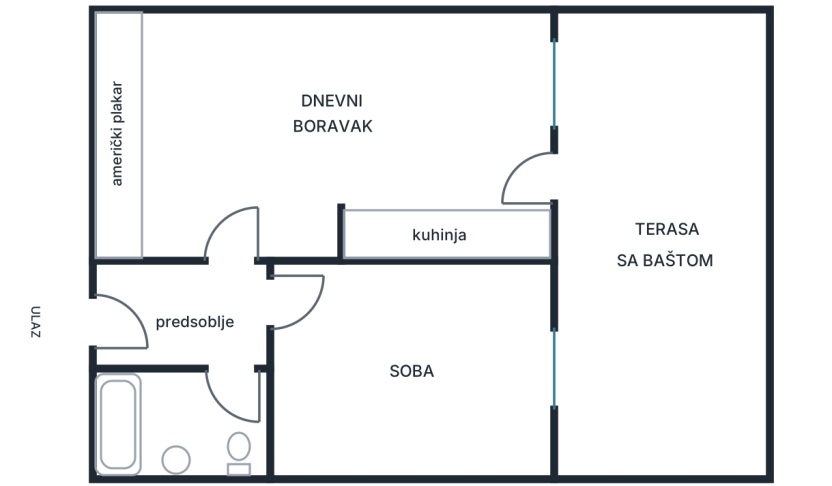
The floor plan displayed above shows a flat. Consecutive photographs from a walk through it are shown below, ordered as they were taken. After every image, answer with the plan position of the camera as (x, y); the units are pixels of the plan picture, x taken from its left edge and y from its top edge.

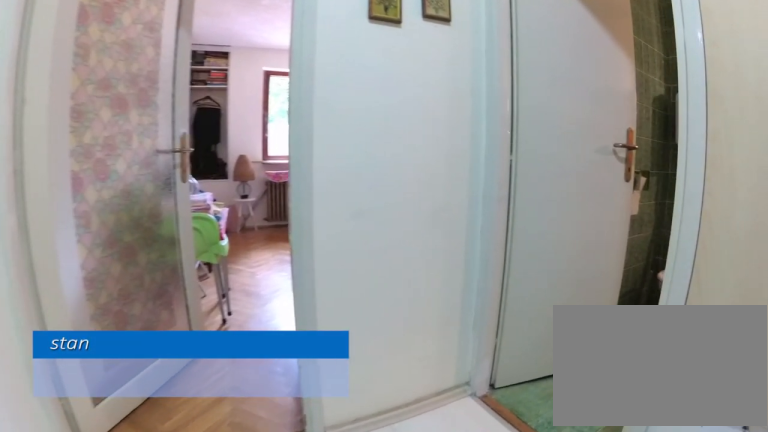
(146, 303)
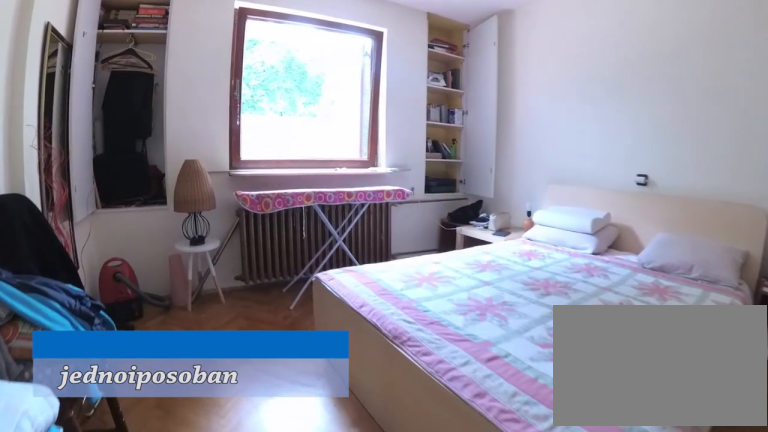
(331, 333)
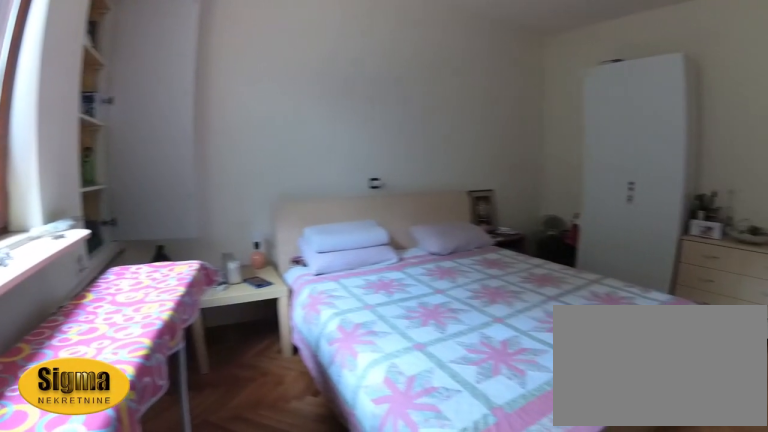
(517, 313)
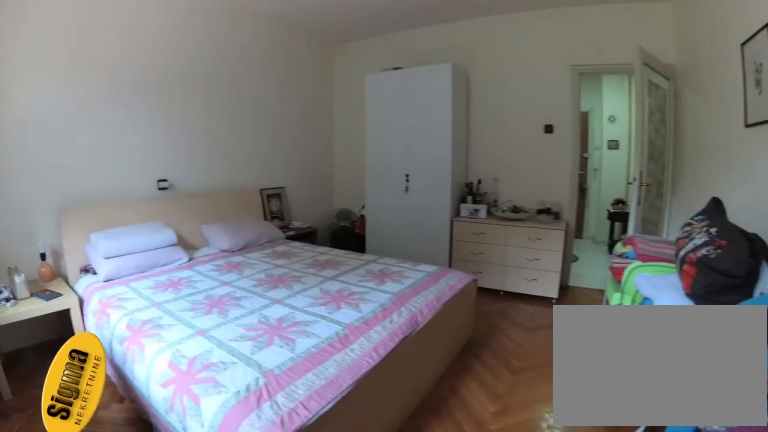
(526, 307)
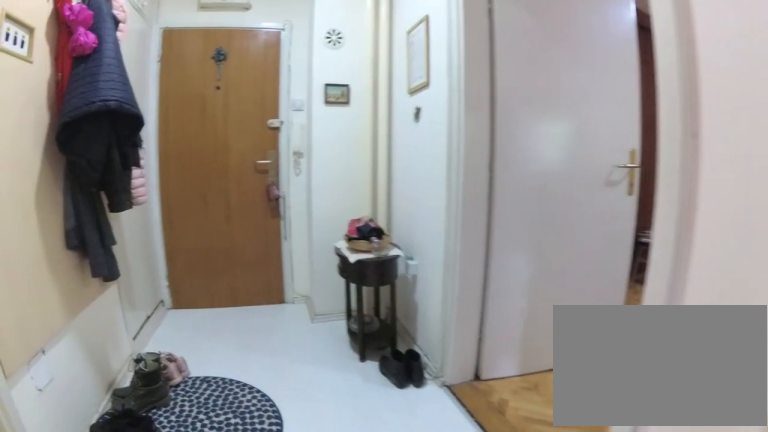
(308, 307)
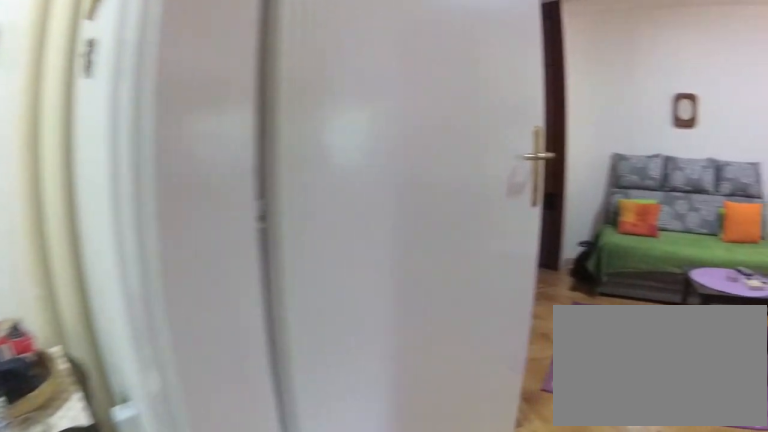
(255, 306)
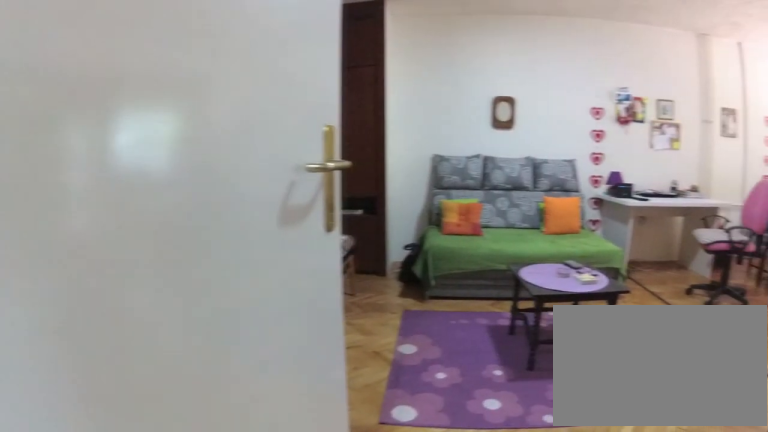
(245, 302)
